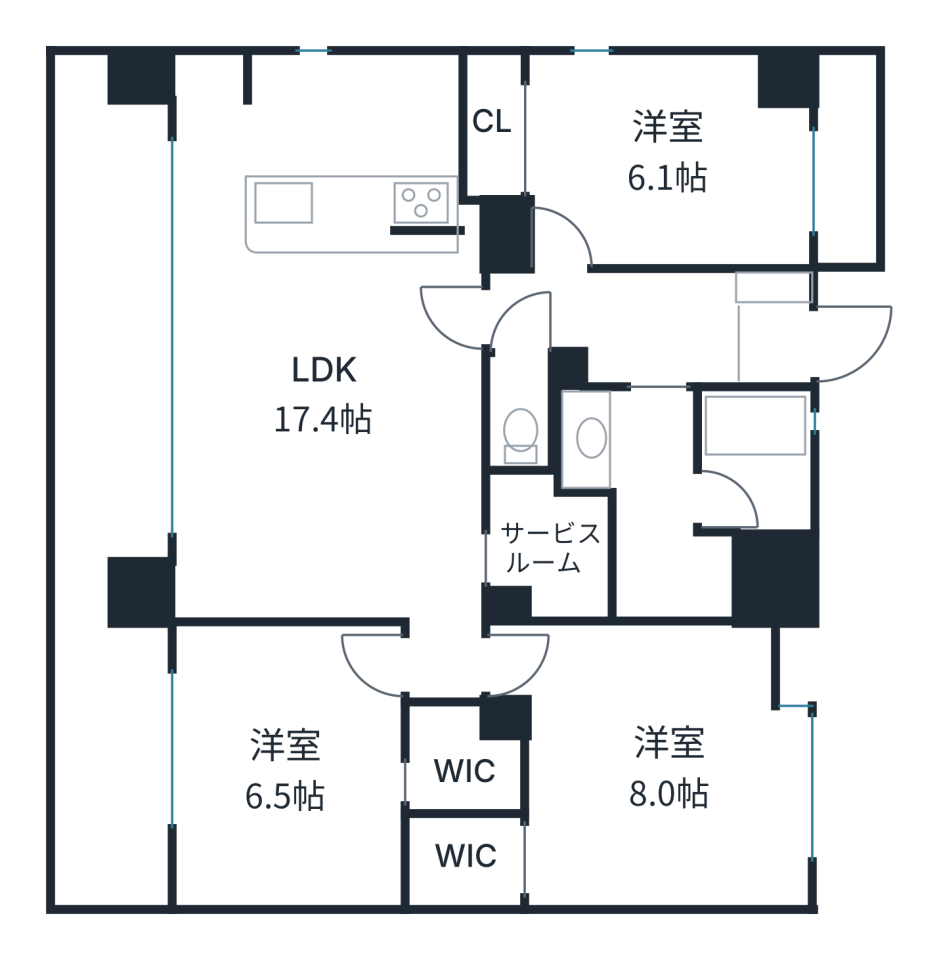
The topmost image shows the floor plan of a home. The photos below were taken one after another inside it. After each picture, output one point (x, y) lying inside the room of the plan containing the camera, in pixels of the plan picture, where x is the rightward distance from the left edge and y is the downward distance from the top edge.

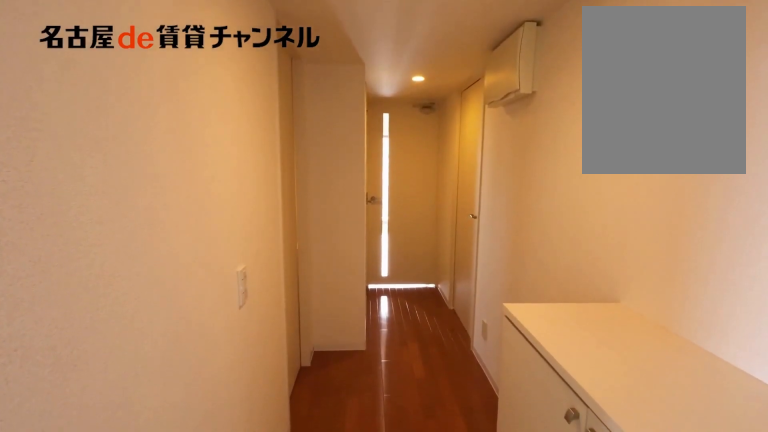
(770, 330)
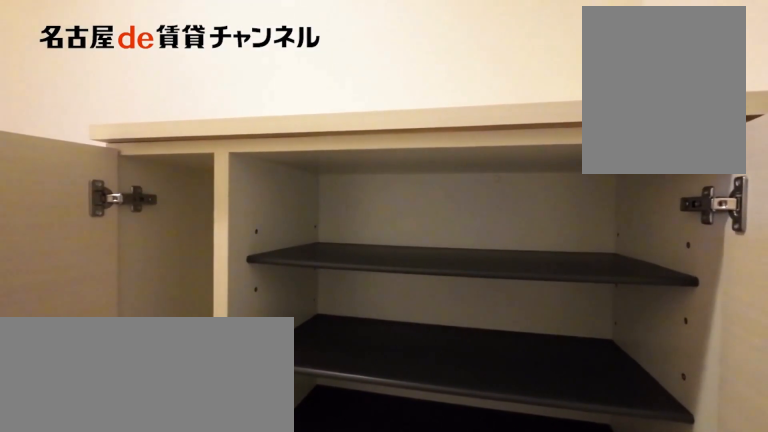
(770, 330)
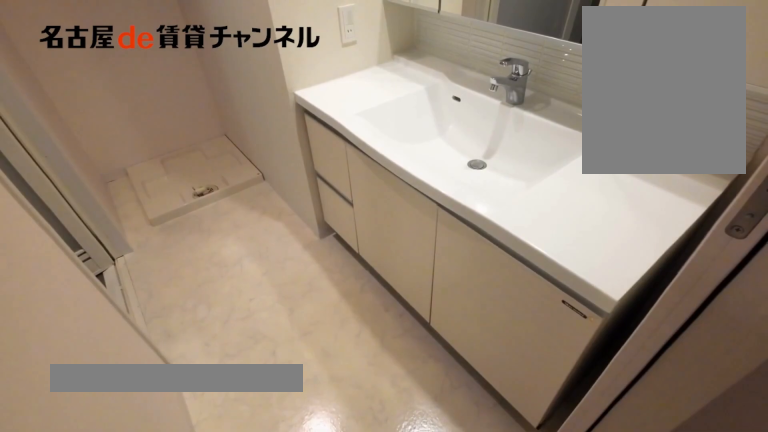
(649, 498)
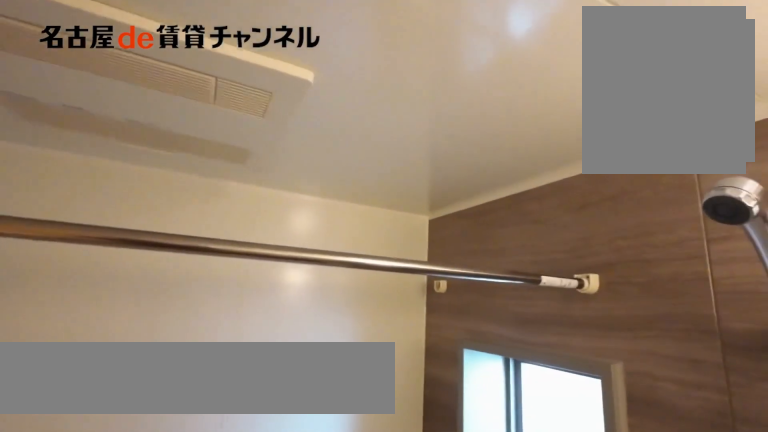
(752, 459)
